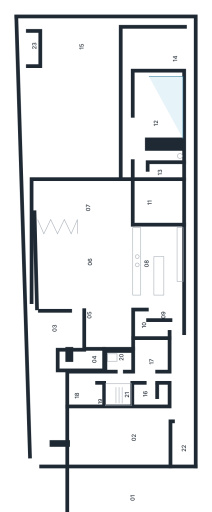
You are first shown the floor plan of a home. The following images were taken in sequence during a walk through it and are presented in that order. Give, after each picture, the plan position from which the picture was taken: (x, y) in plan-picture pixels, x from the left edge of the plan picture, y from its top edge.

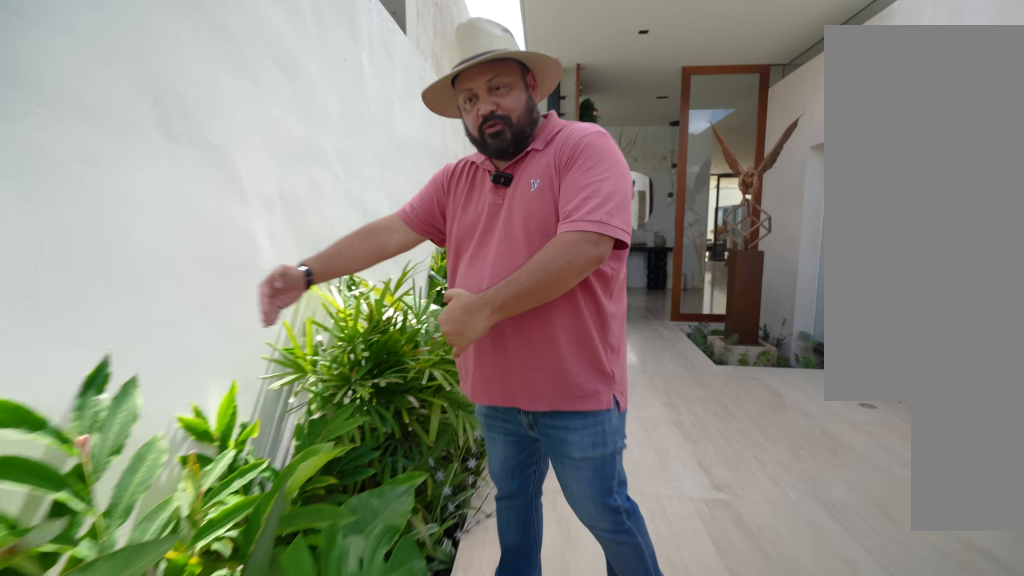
(52, 386)
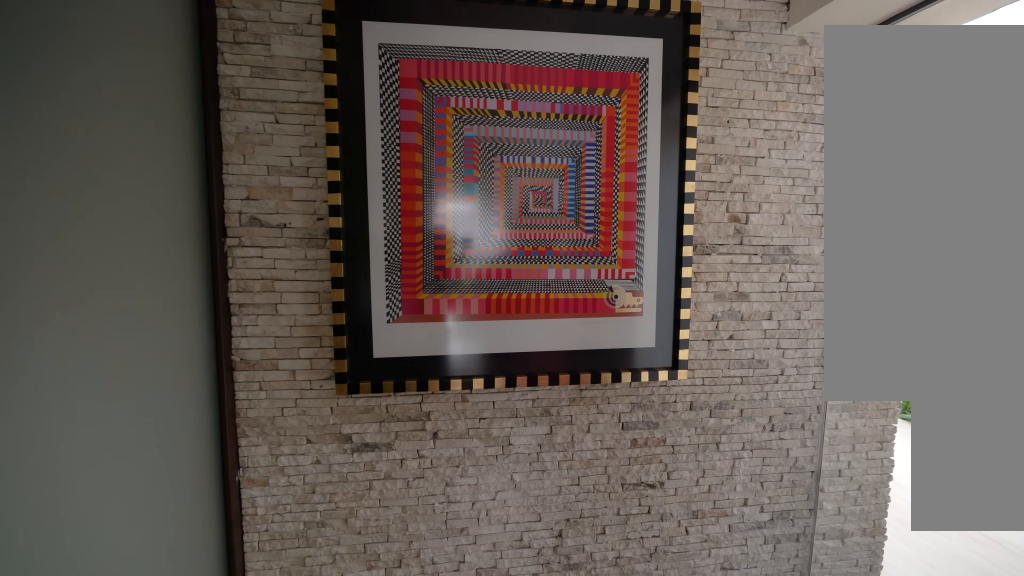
(78, 356)
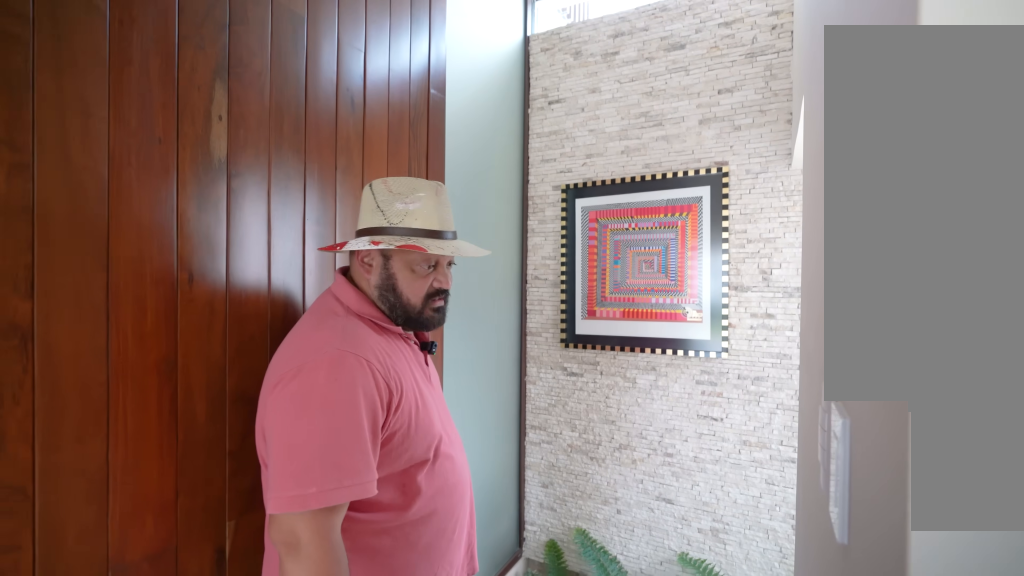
(78, 356)
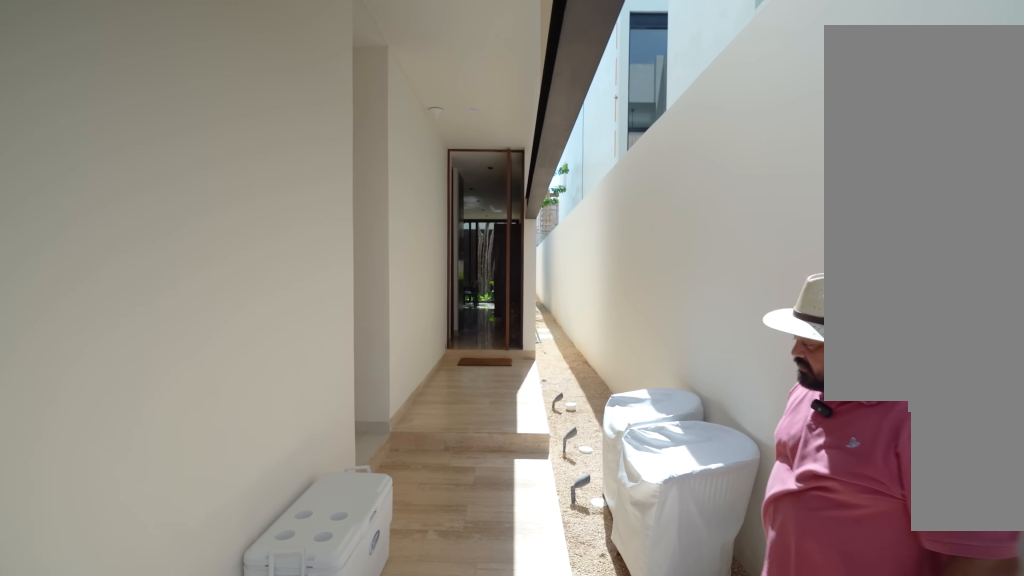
(188, 401)
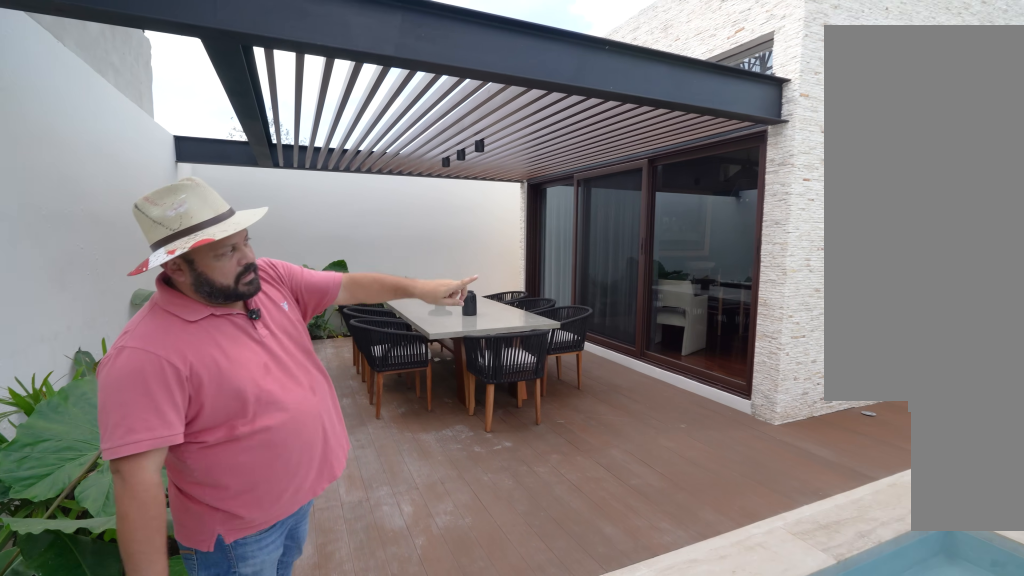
(135, 49)
